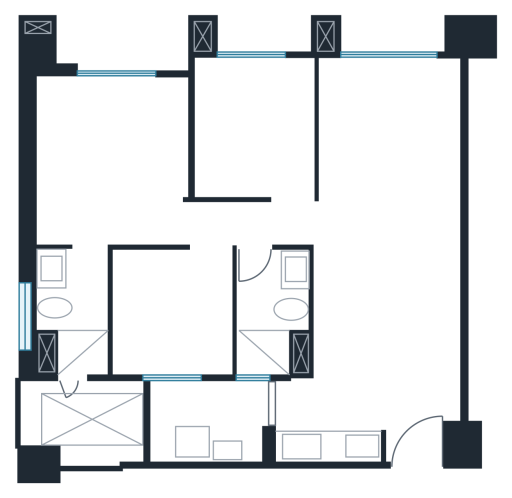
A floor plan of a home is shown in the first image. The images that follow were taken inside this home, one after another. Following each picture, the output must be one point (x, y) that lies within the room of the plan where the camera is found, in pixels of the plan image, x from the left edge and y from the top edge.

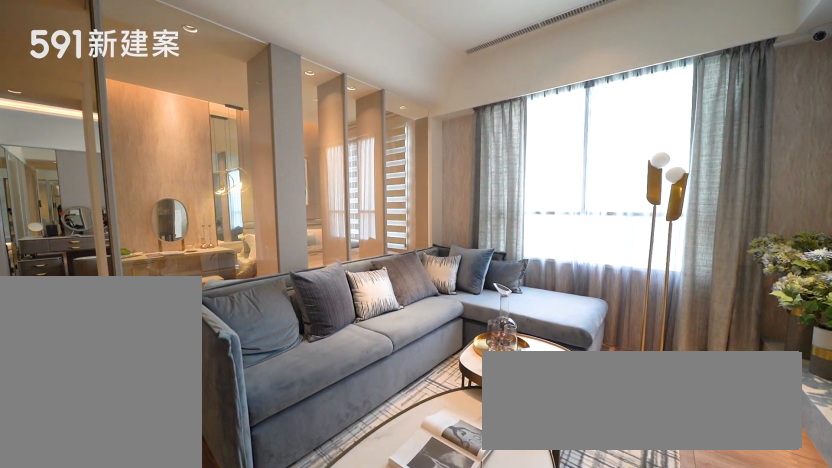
(387, 125)
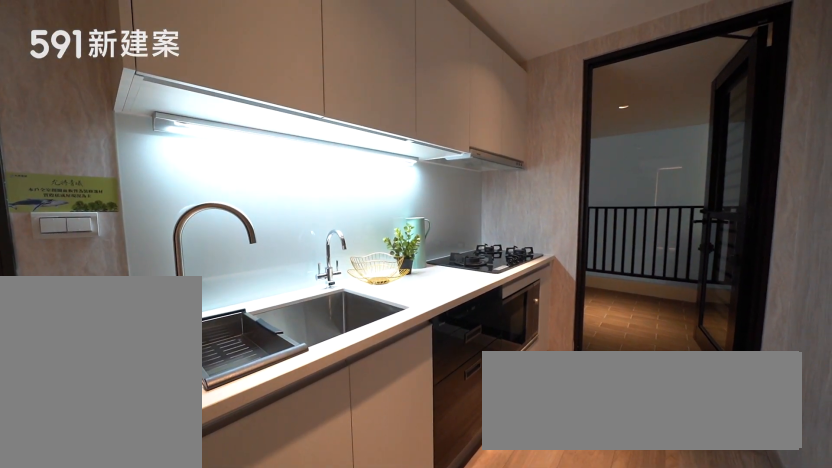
(325, 422)
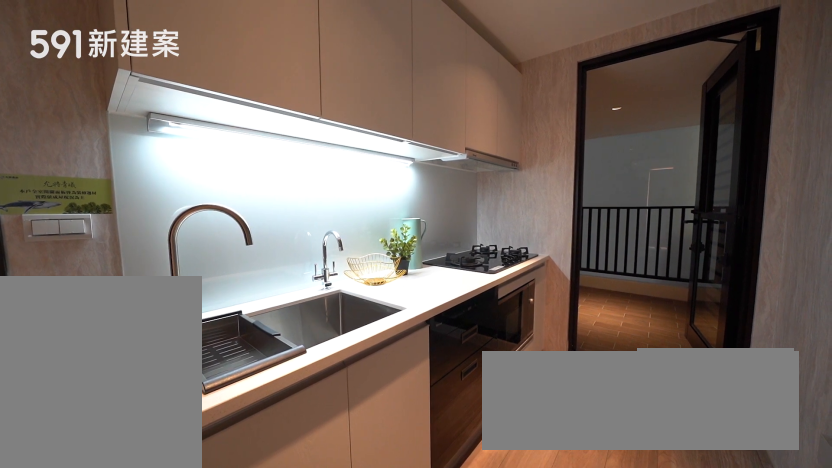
(325, 422)
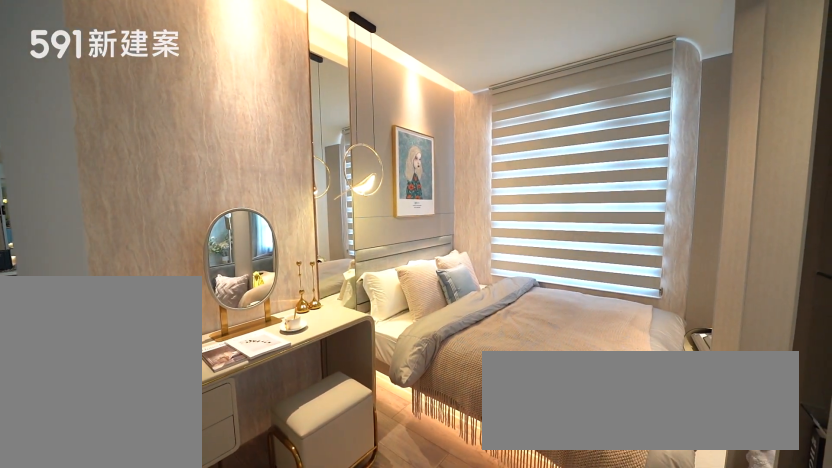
(253, 124)
